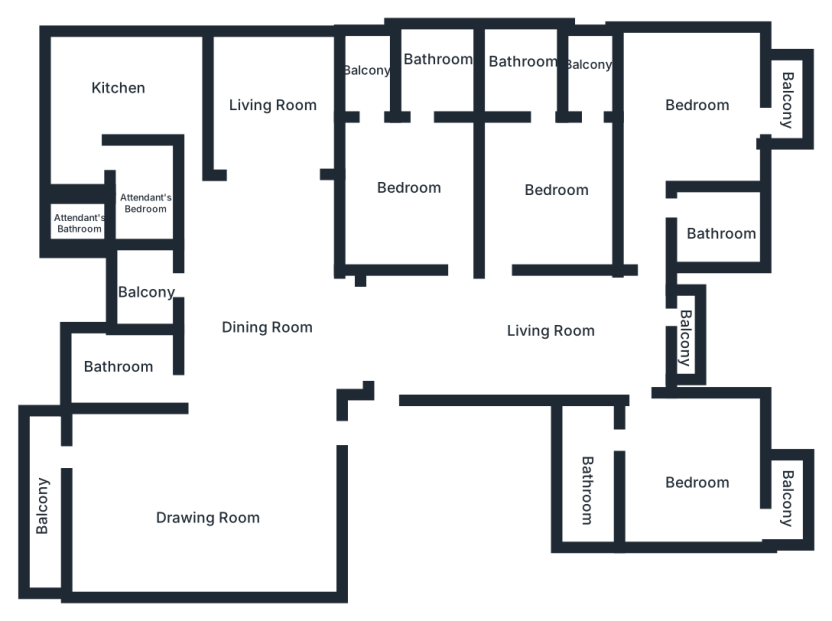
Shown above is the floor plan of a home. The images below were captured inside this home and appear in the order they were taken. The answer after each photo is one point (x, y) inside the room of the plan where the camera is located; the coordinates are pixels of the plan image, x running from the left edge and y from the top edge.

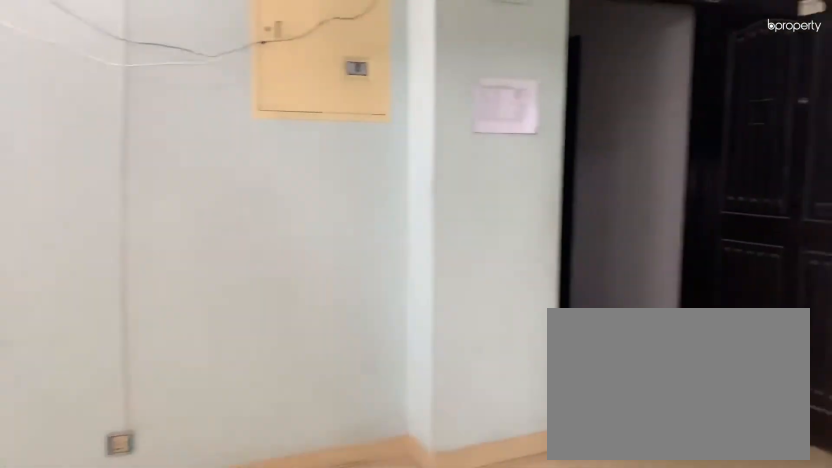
(510, 329)
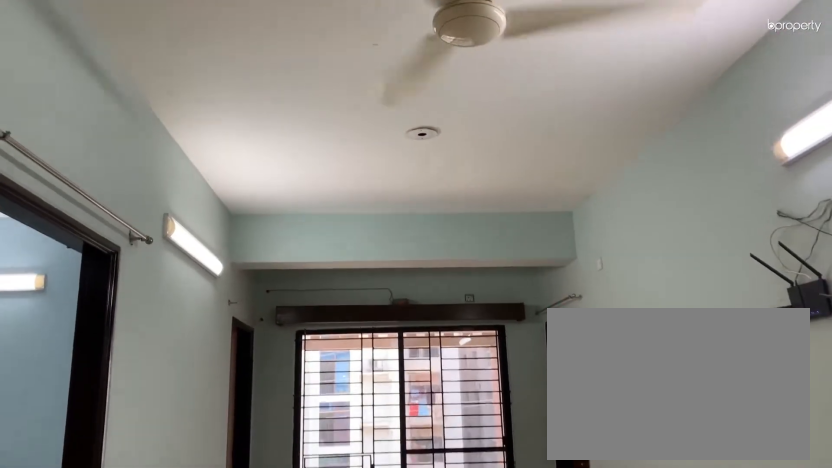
(465, 329)
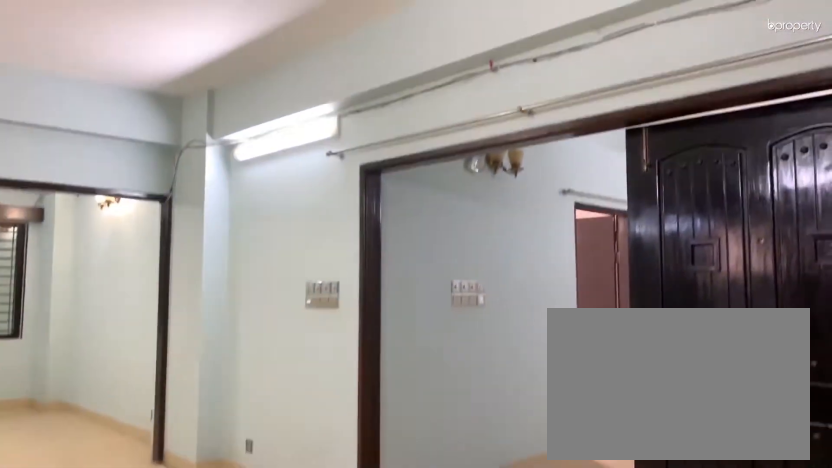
(255, 308)
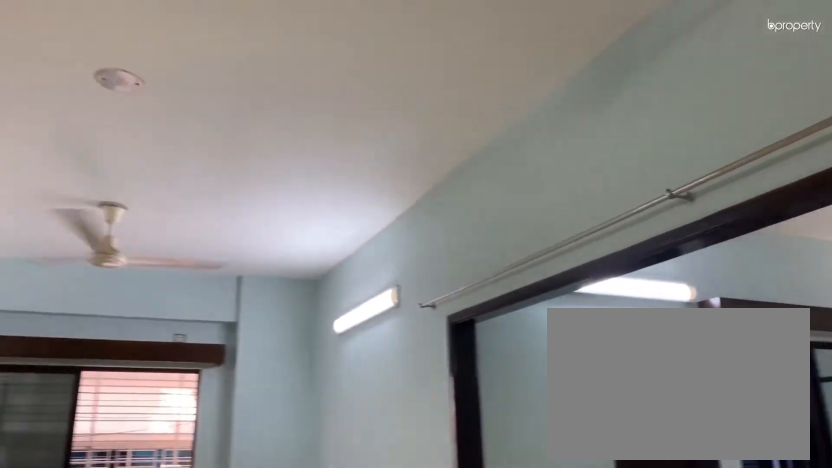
(207, 497)
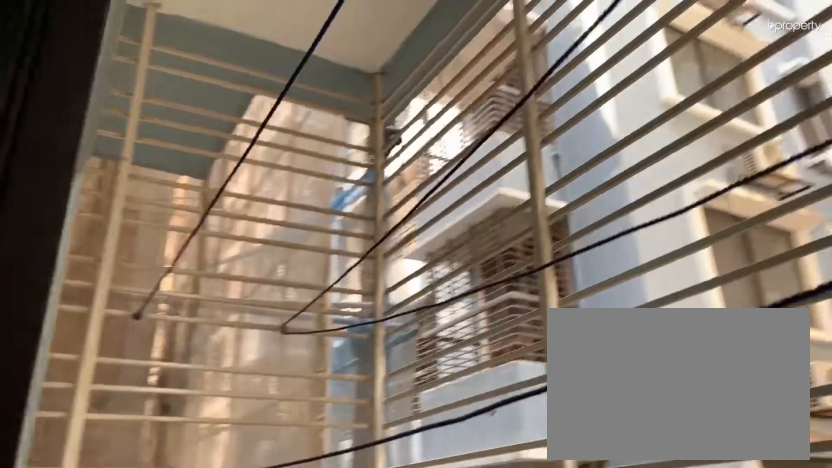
(39, 508)
